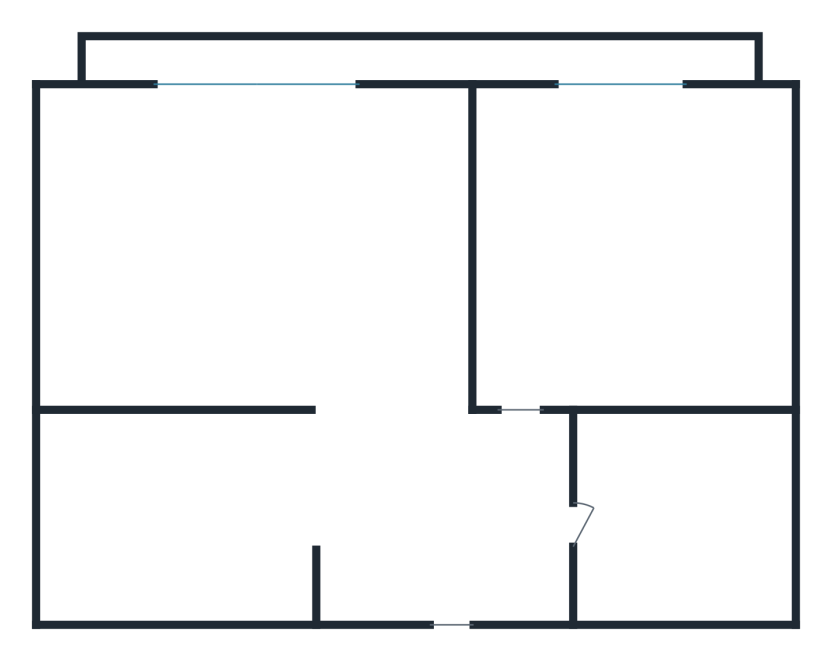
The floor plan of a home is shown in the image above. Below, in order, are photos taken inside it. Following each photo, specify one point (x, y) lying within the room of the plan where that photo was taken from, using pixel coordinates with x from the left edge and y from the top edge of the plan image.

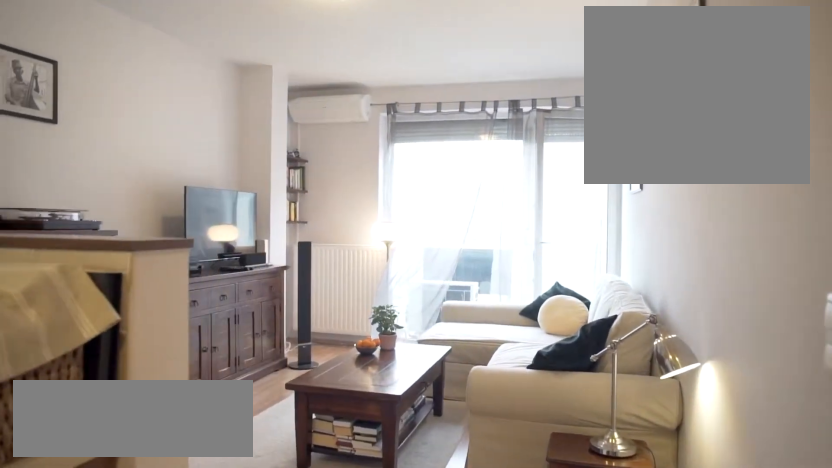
(395, 461)
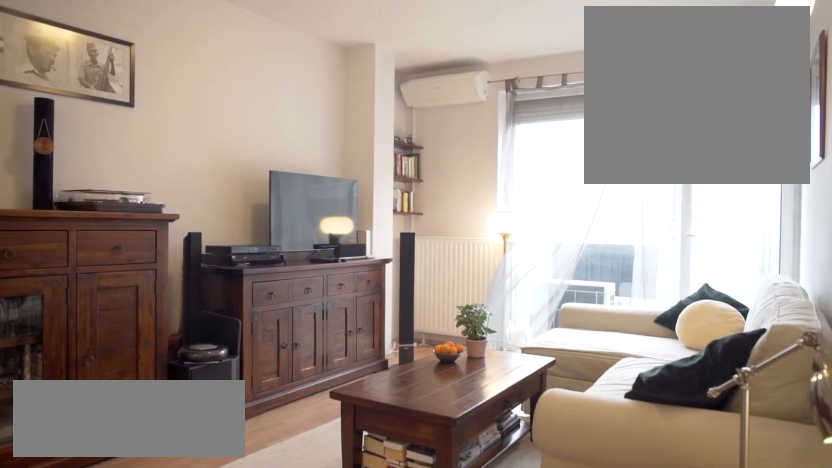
(374, 399)
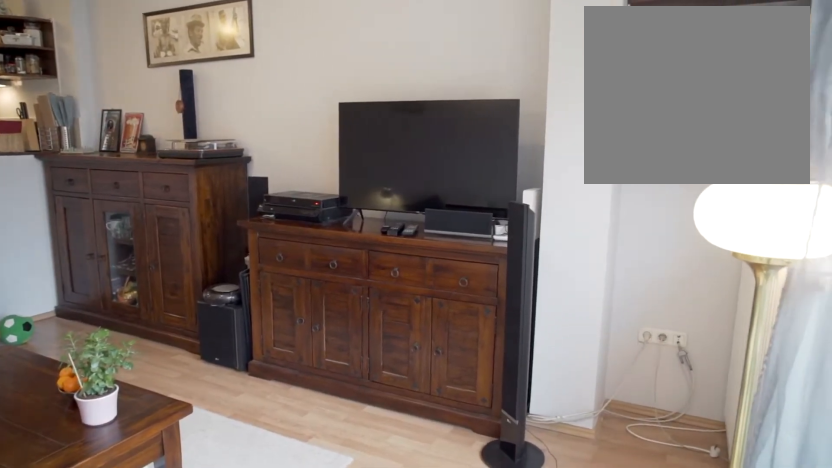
(413, 151)
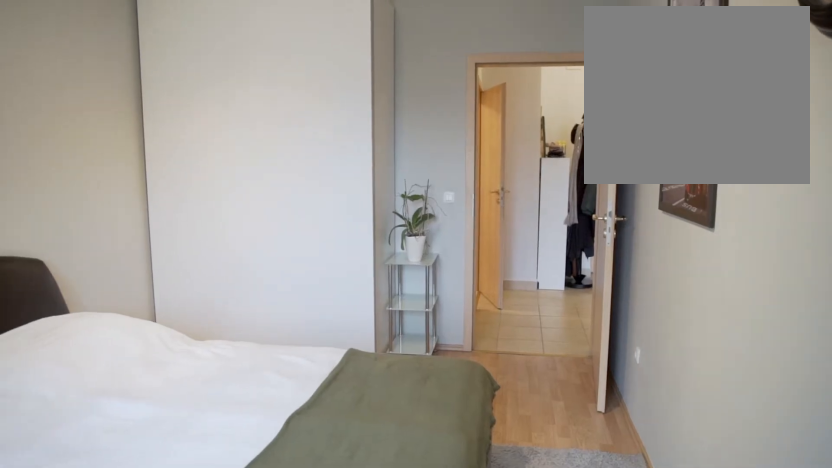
(536, 146)
